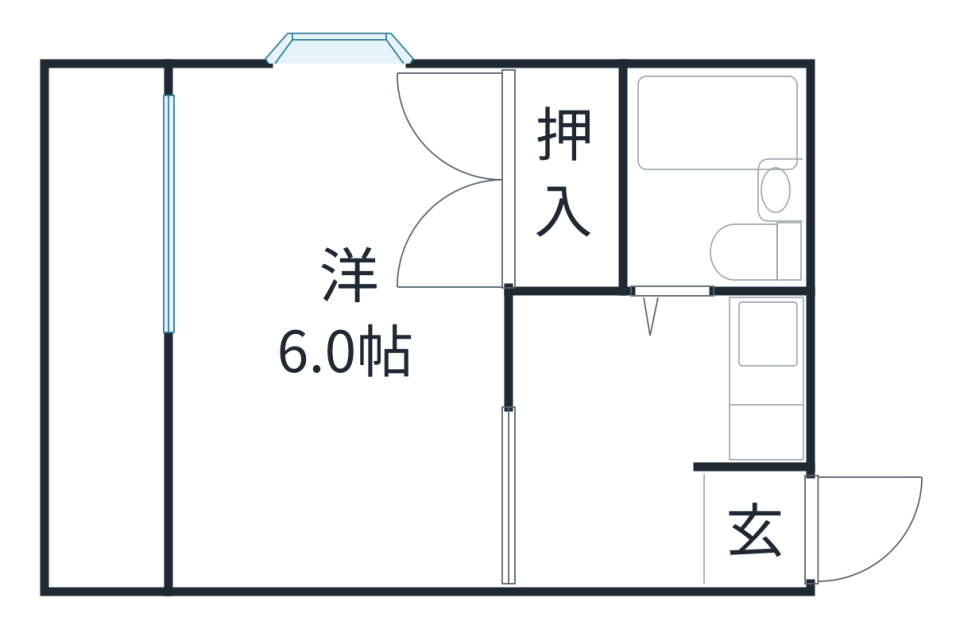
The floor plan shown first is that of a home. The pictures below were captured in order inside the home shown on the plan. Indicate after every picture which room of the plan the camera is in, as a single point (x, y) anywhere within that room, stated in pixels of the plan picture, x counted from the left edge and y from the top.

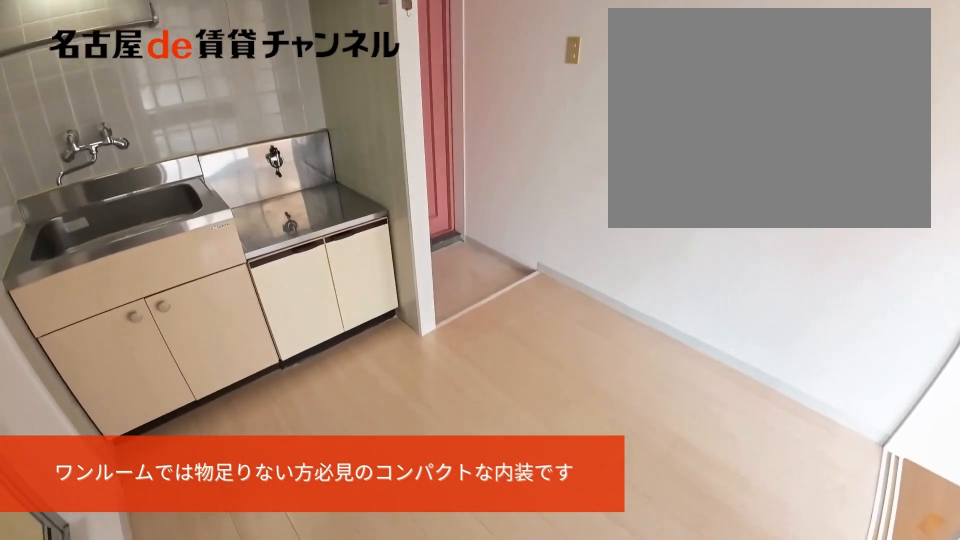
(611, 438)
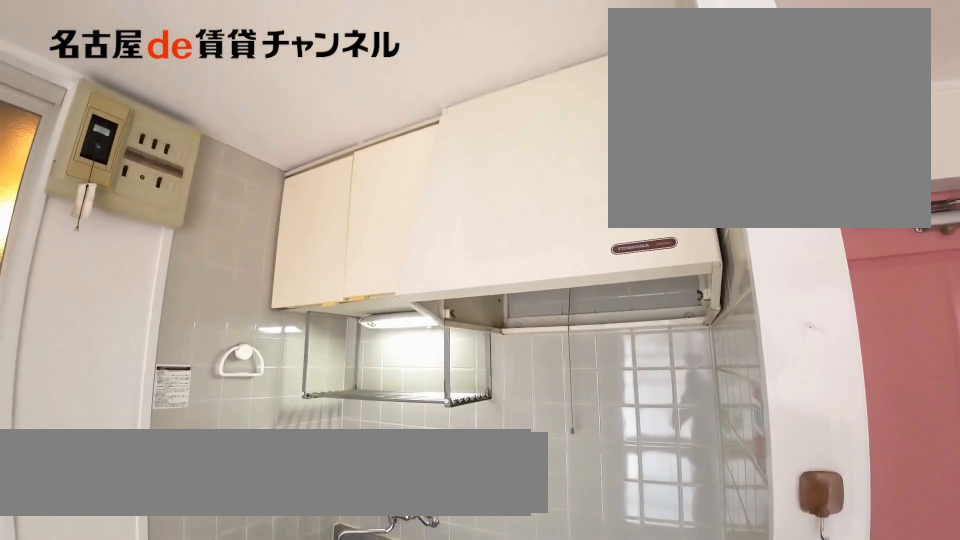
(772, 385)
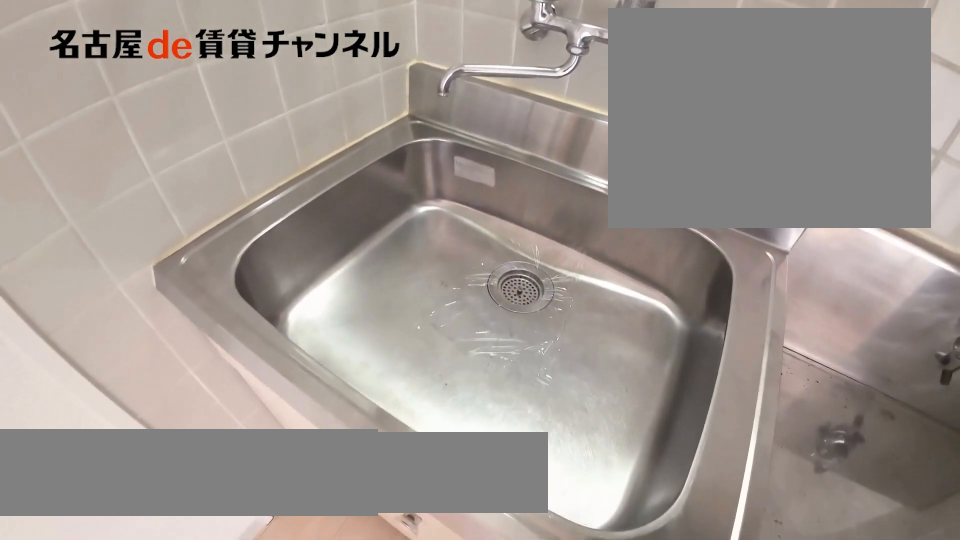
(772, 385)
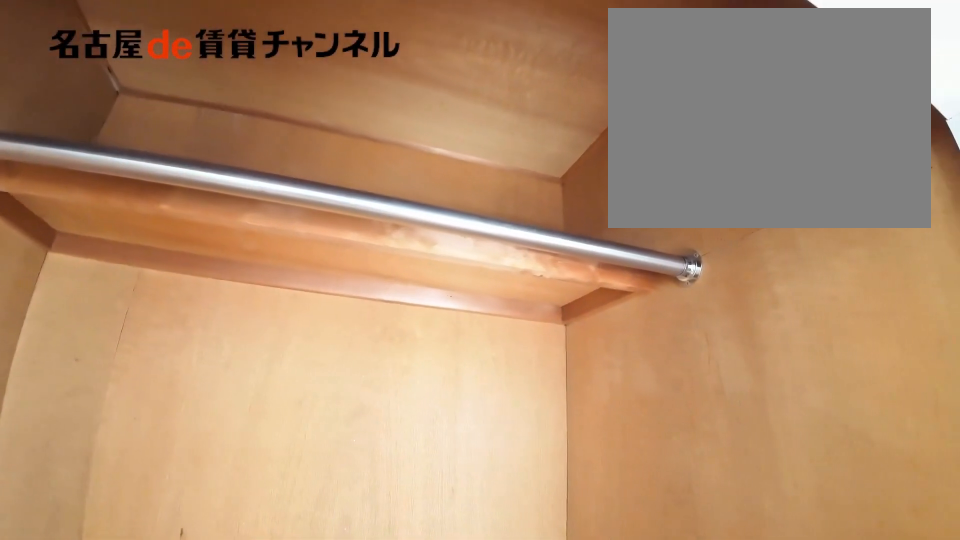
(565, 178)
